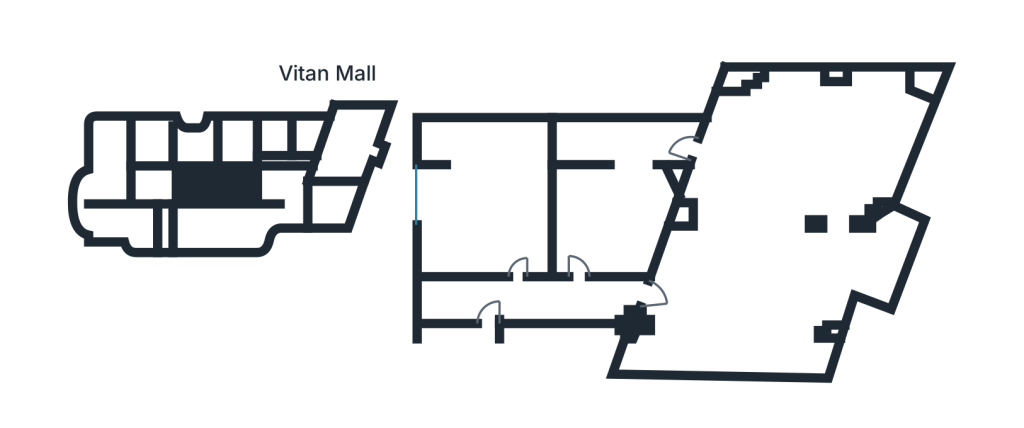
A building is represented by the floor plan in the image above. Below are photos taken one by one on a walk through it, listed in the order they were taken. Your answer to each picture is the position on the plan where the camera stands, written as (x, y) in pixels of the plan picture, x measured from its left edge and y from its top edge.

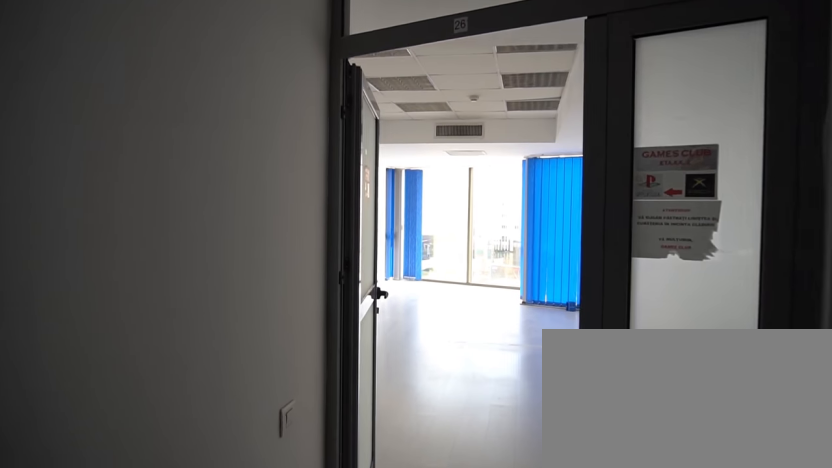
(603, 310)
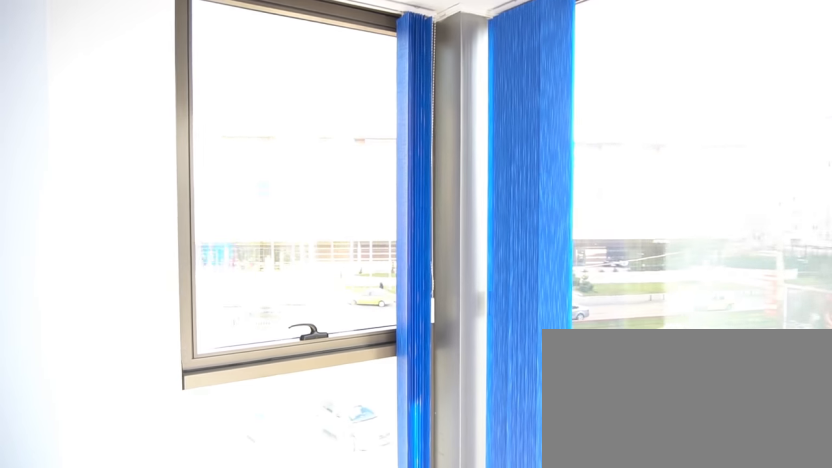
(877, 283)
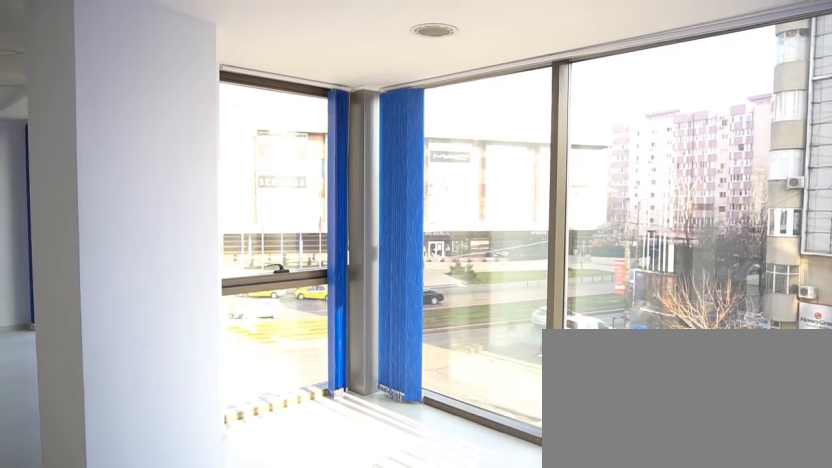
(825, 328)
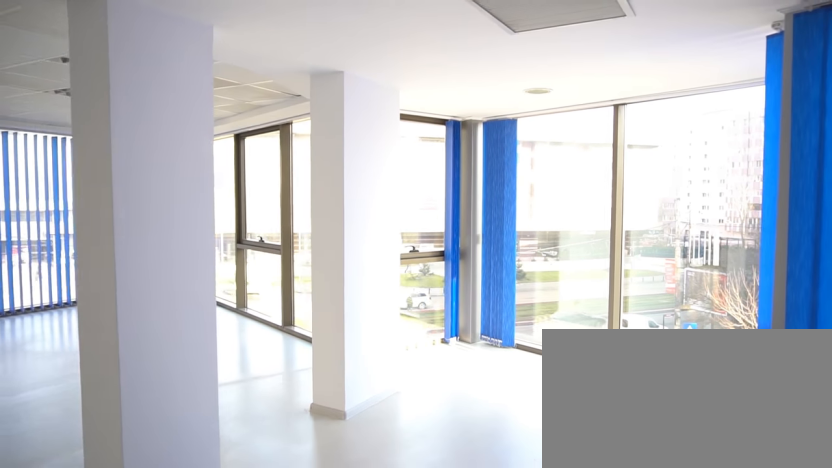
(809, 328)
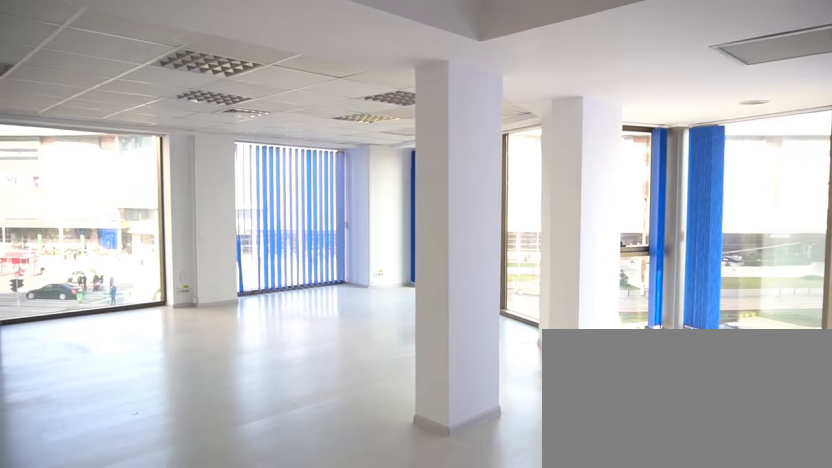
(745, 326)
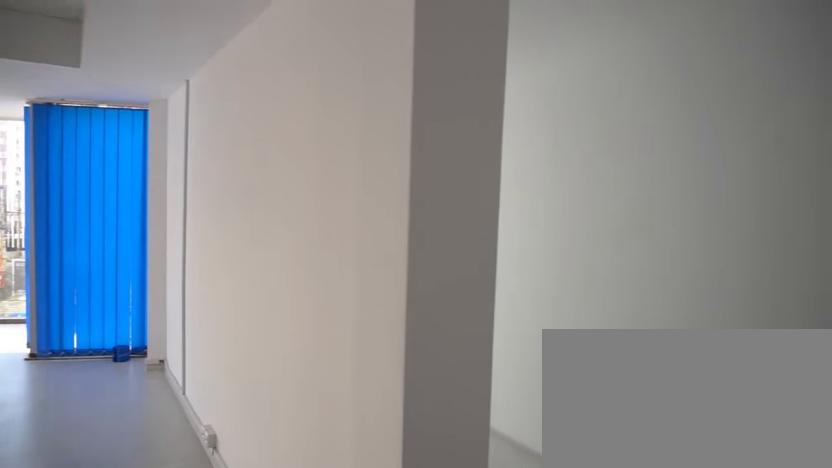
(657, 343)
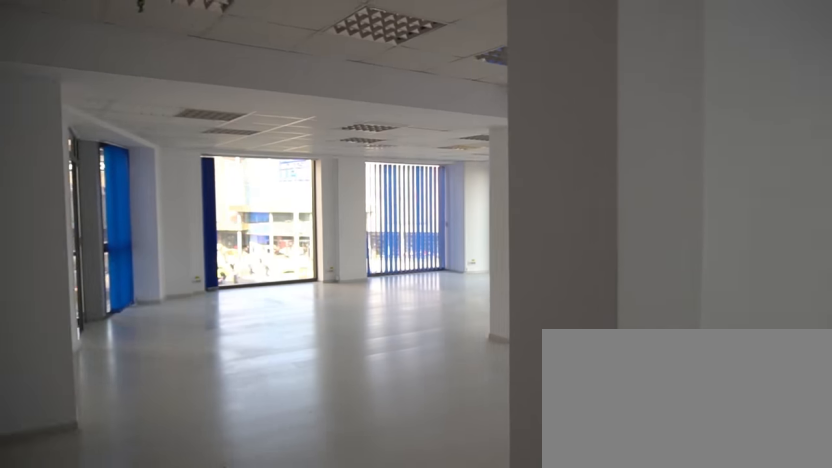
(655, 361)
